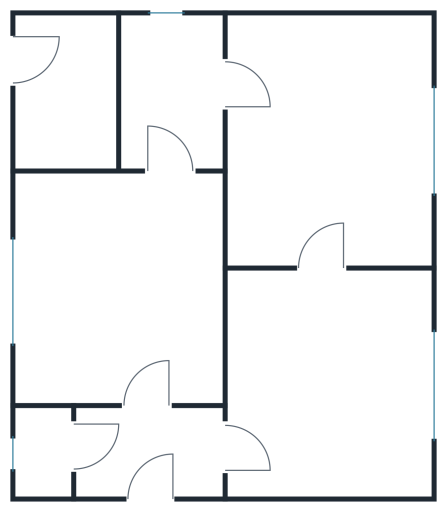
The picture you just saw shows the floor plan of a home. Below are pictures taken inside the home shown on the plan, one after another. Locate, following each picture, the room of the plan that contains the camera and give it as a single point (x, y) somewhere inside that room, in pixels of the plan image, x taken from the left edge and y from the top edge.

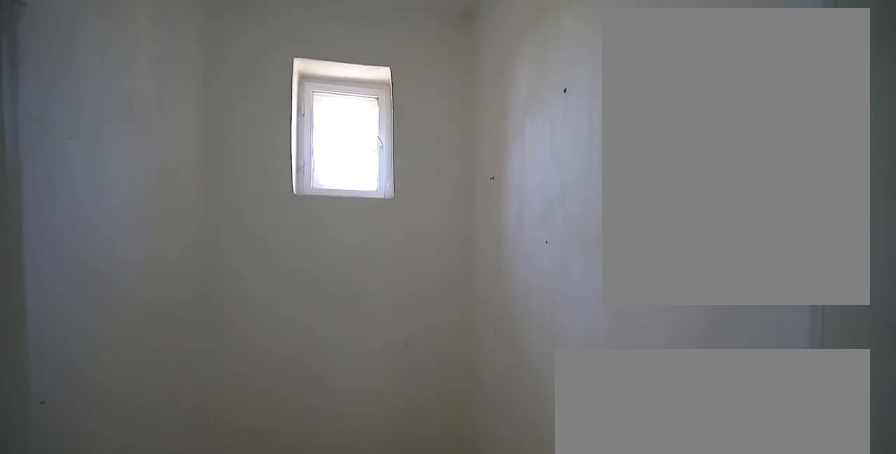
(45, 457)
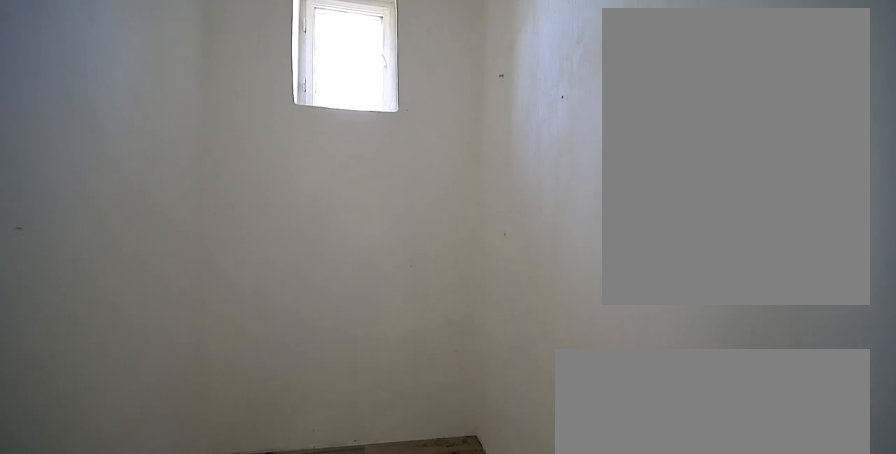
(45, 457)
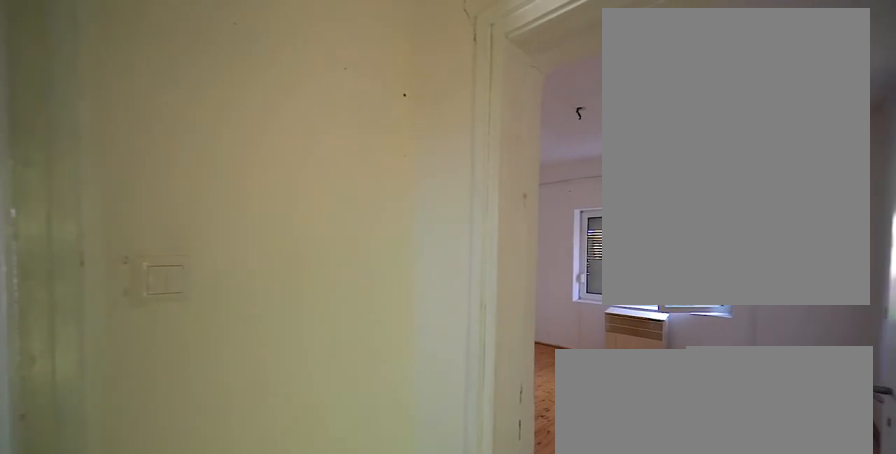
(154, 442)
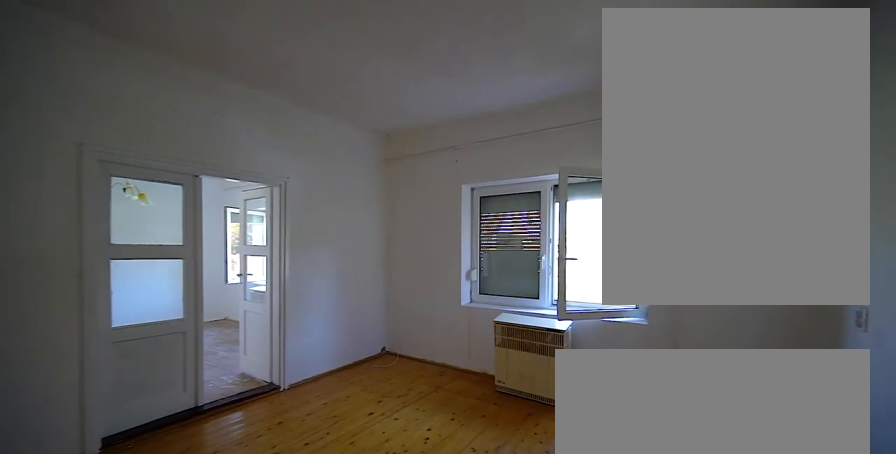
(333, 386)
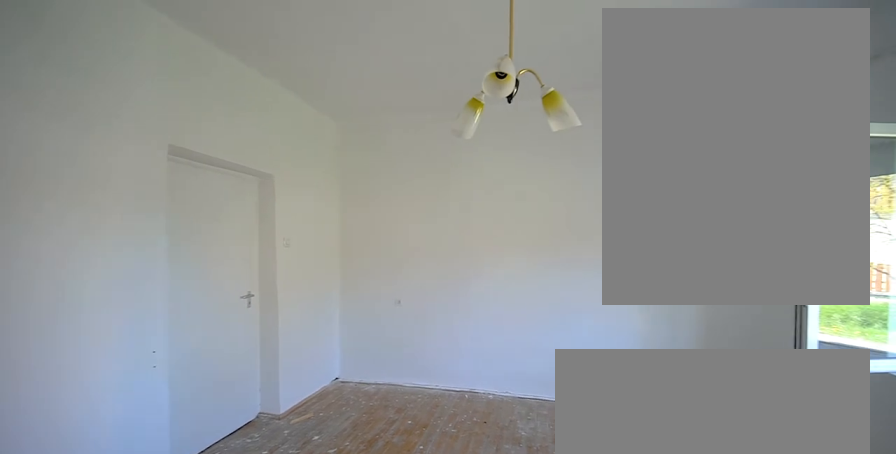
(337, 151)
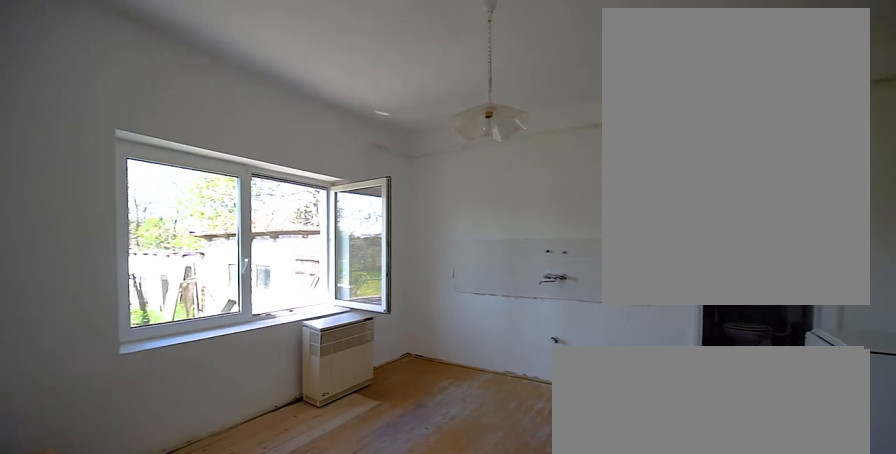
(119, 296)
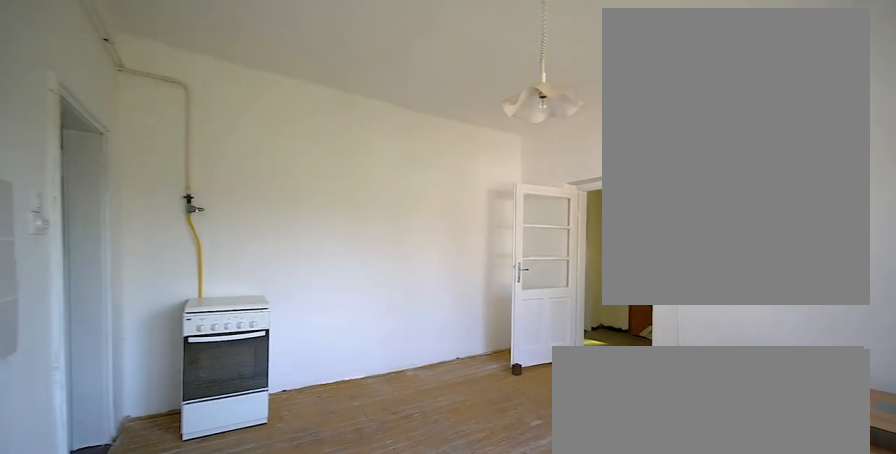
(119, 297)
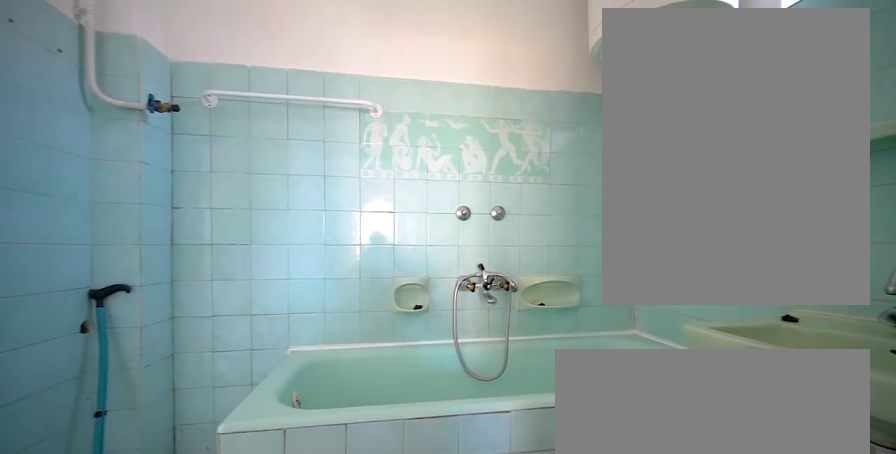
(167, 96)
